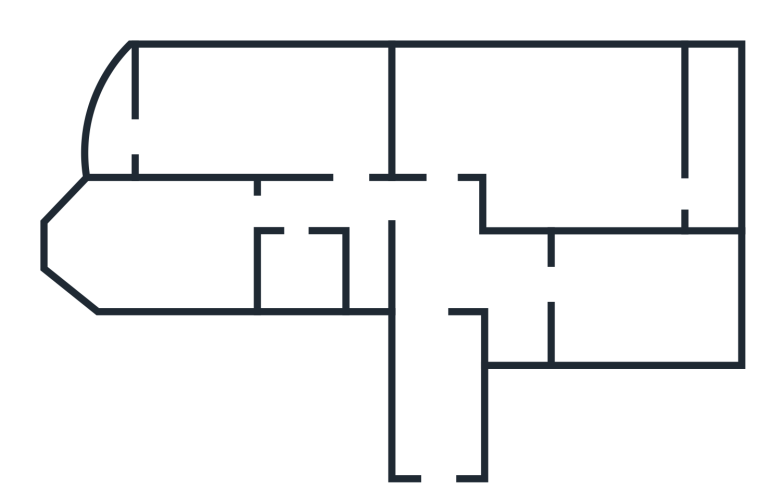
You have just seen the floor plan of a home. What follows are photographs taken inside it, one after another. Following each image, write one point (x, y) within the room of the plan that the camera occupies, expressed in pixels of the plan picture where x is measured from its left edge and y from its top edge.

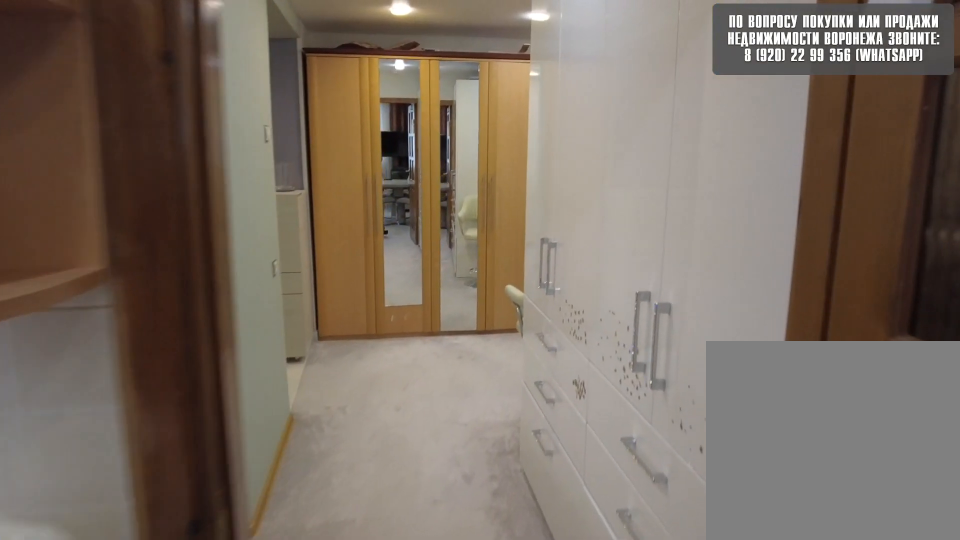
(529, 299)
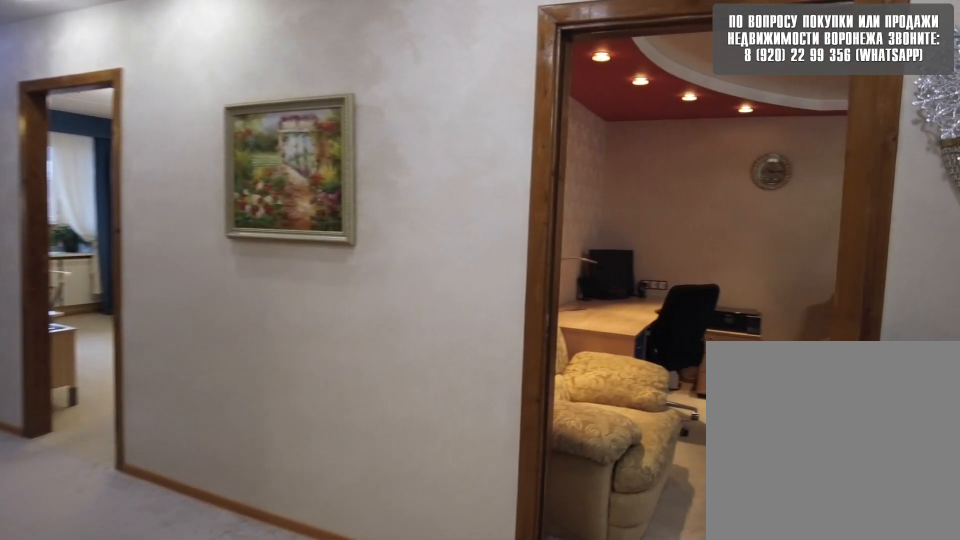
(451, 274)
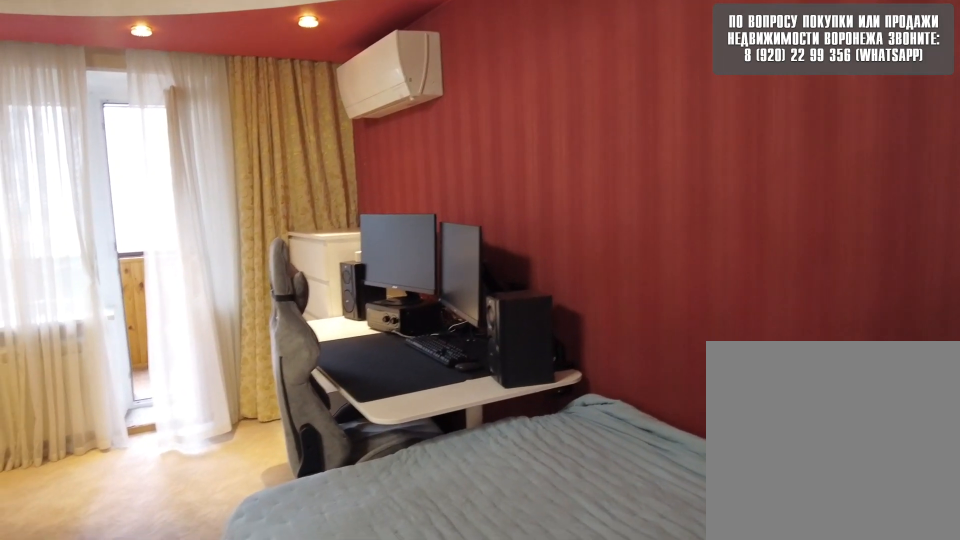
(500, 124)
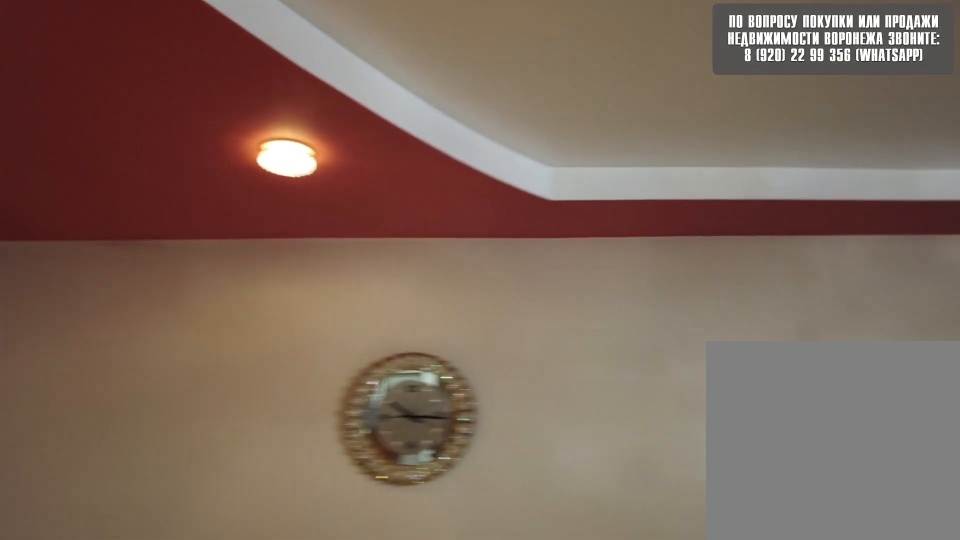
(500, 124)
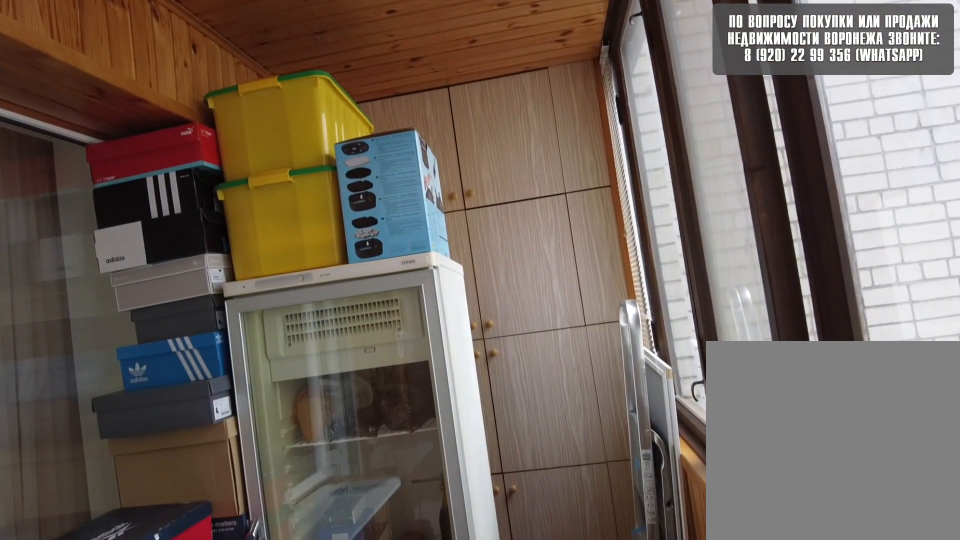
(728, 187)
